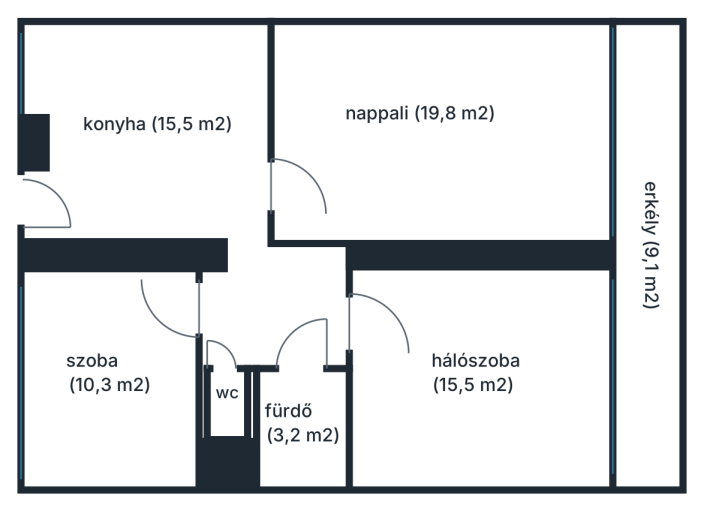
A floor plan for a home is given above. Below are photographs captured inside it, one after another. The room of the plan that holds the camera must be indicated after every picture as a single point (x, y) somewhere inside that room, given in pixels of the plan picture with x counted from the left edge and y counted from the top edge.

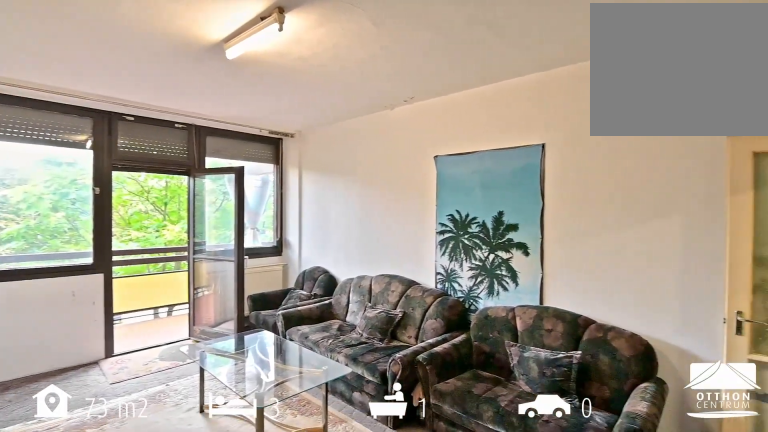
(440, 133)
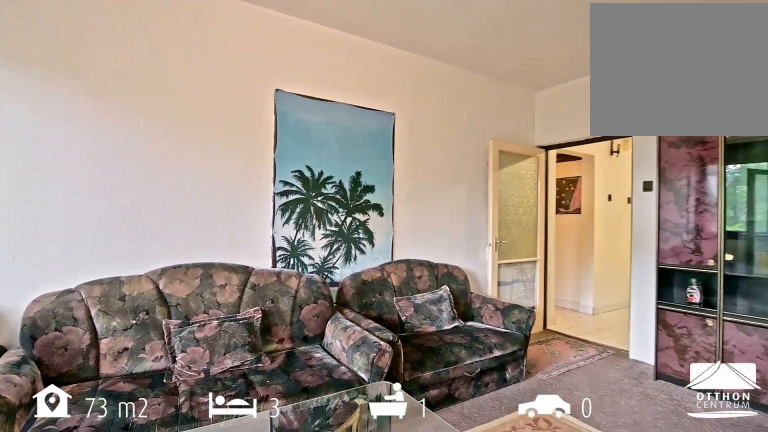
(440, 133)
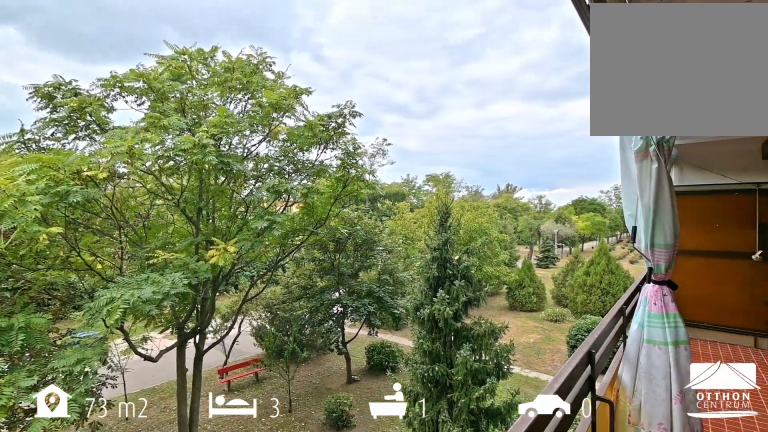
(647, 268)
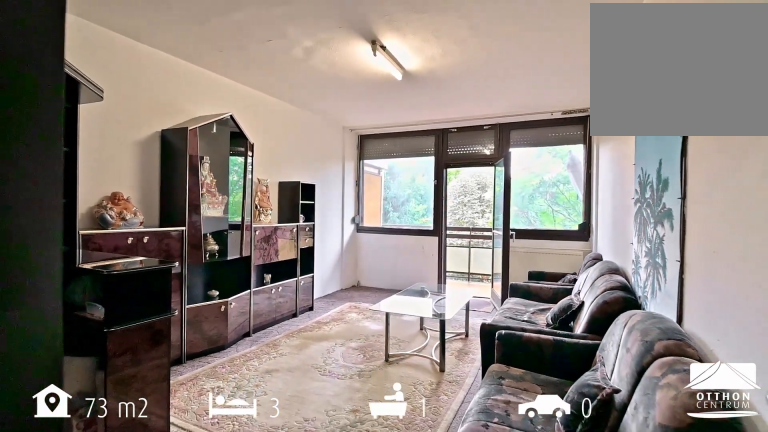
(440, 133)
